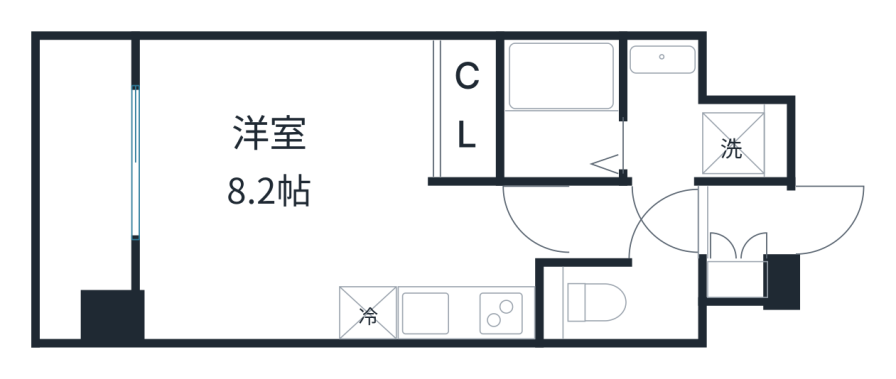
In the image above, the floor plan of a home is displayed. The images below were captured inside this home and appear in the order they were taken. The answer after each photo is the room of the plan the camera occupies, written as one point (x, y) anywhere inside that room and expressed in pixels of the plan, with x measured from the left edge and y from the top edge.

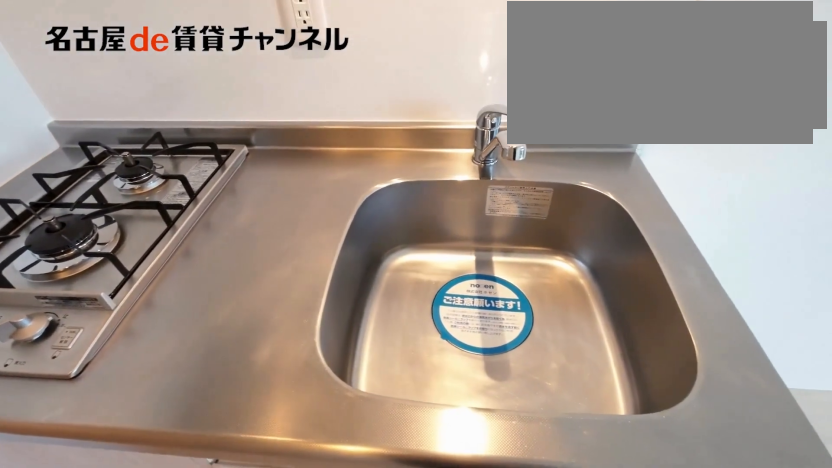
(466, 312)
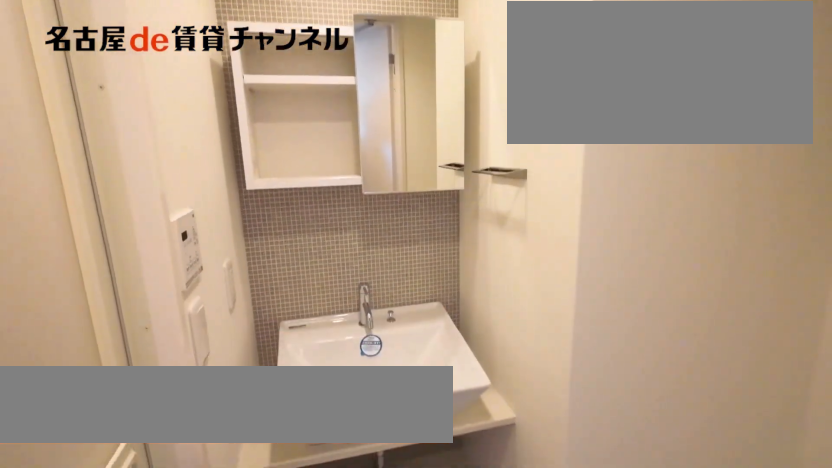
(694, 121)
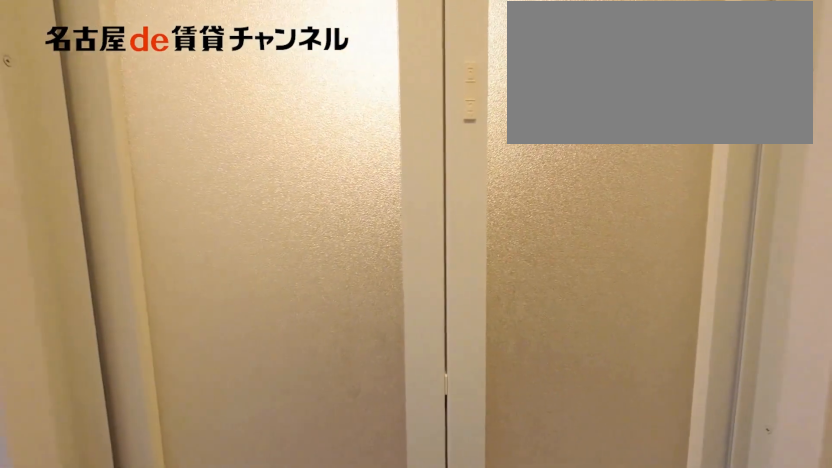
(694, 121)
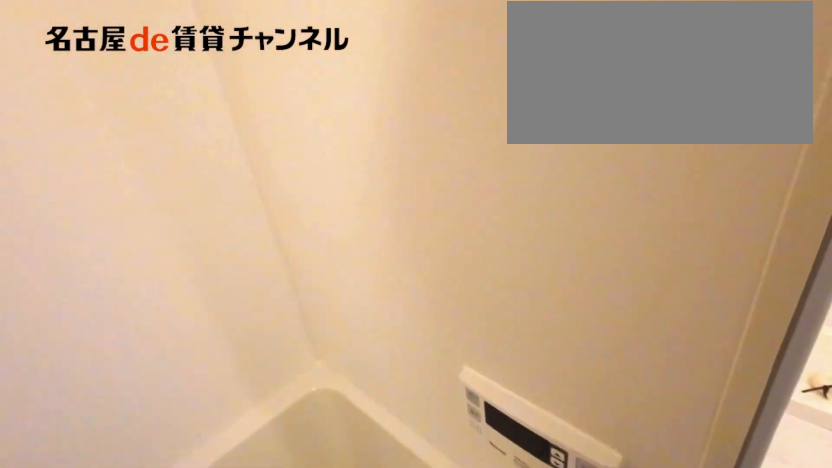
(561, 108)
